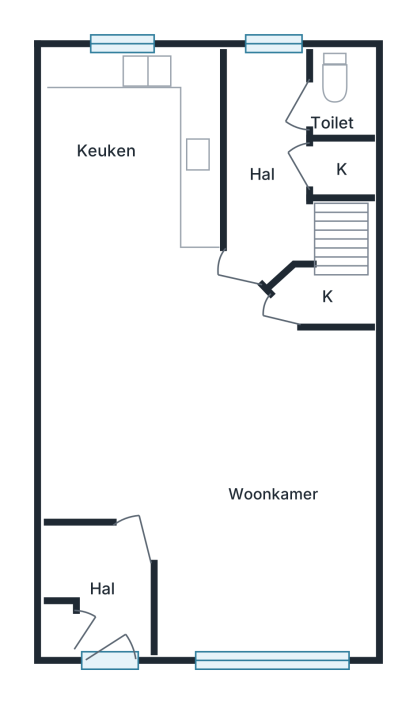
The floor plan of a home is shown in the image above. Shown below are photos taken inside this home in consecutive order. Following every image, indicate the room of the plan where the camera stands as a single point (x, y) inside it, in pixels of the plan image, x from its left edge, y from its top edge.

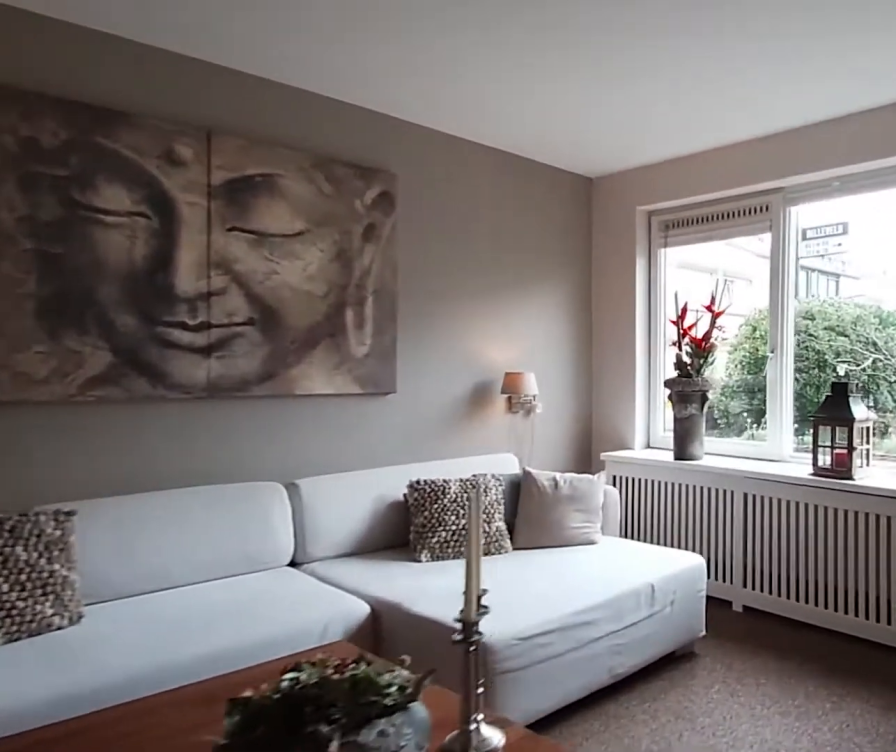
(215, 446)
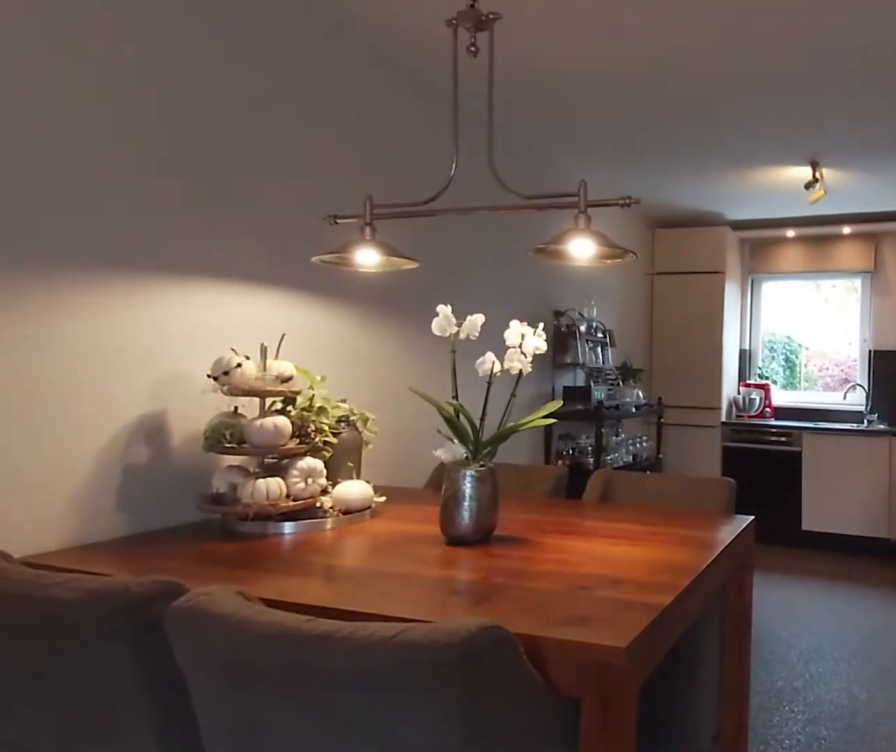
(215, 446)
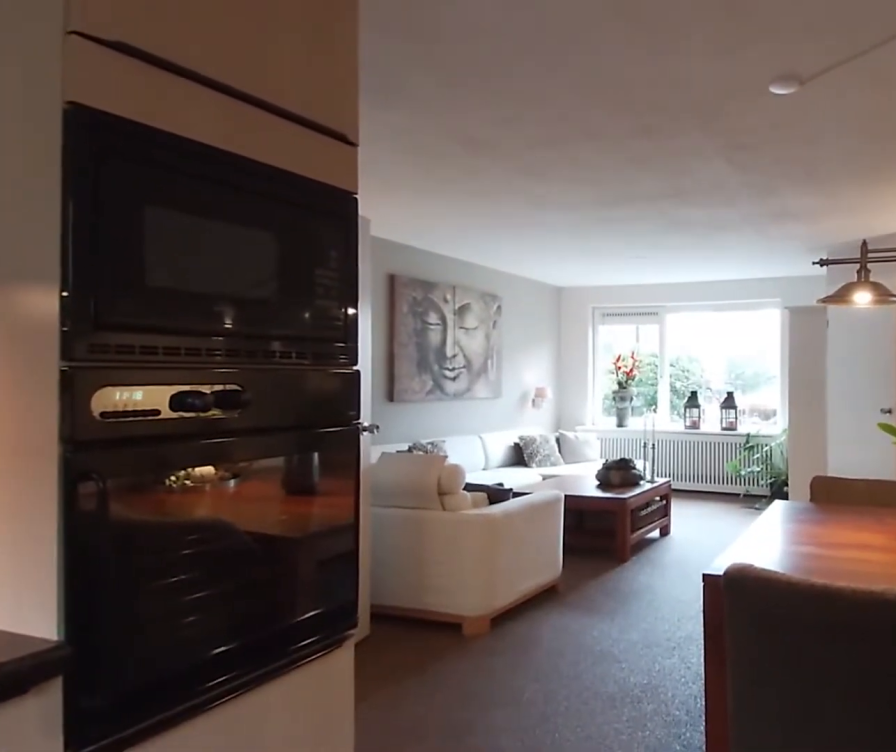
(131, 149)
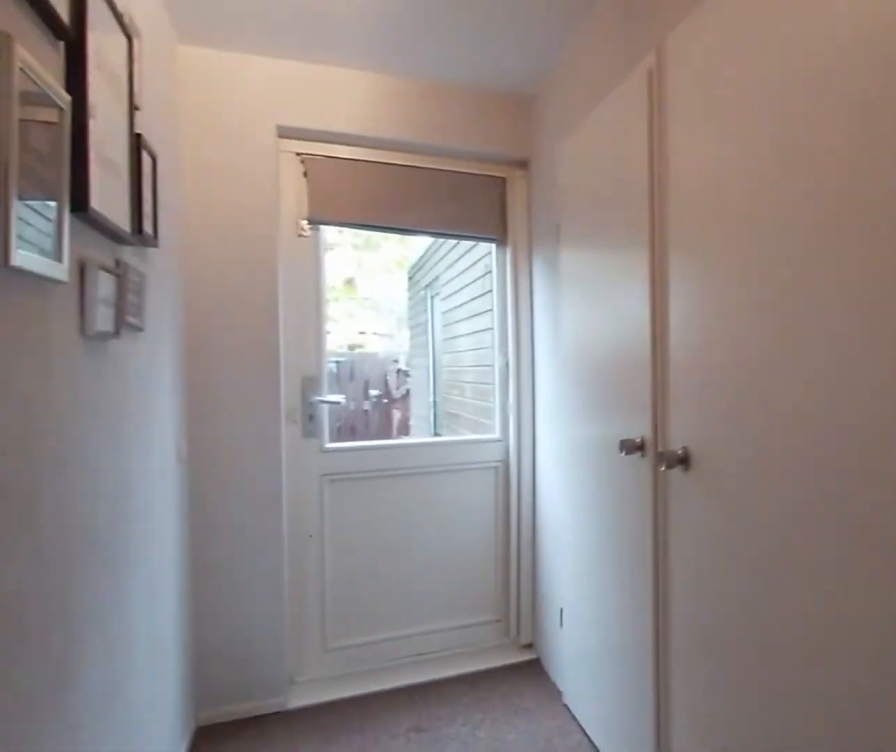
(269, 161)
